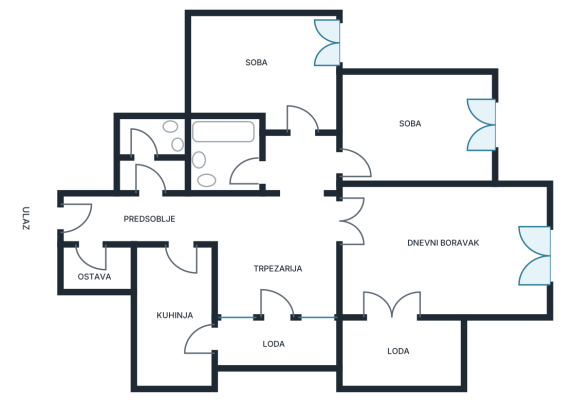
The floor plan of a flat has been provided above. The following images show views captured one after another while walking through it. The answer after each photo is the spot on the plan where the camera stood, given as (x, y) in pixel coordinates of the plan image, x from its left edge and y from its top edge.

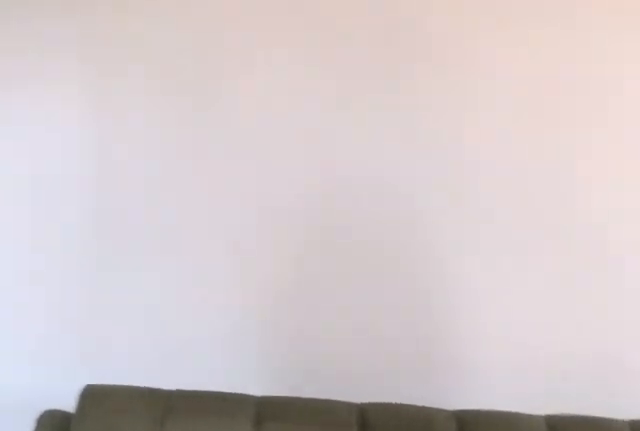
(406, 249)
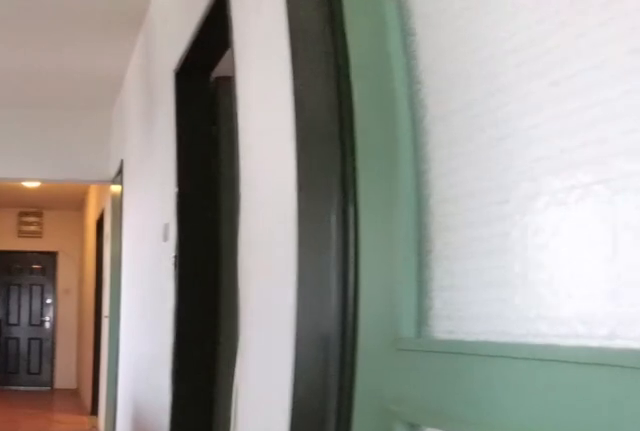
(376, 229)
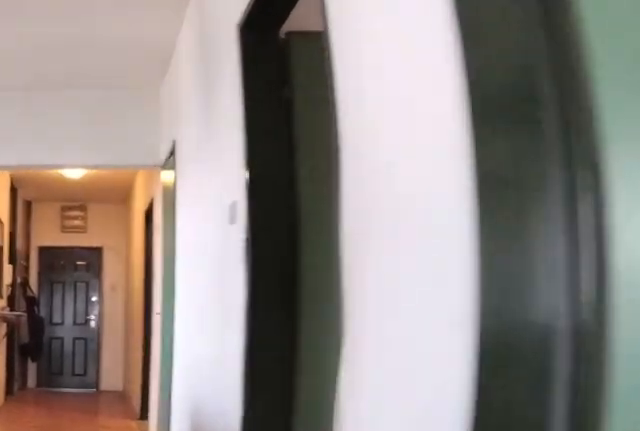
(365, 228)
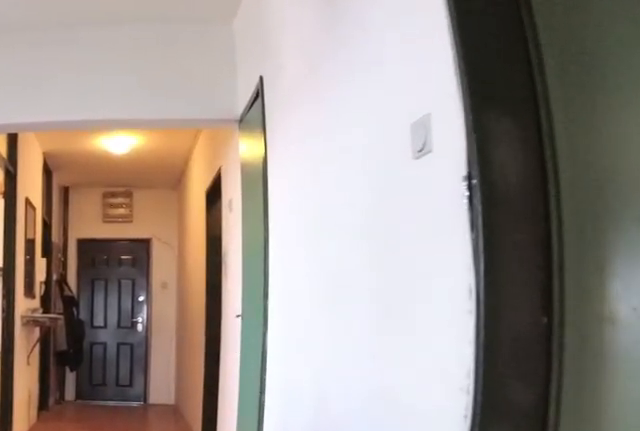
(338, 230)
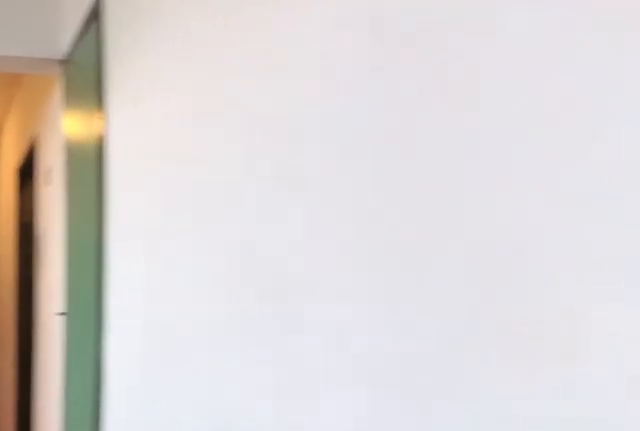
(312, 230)
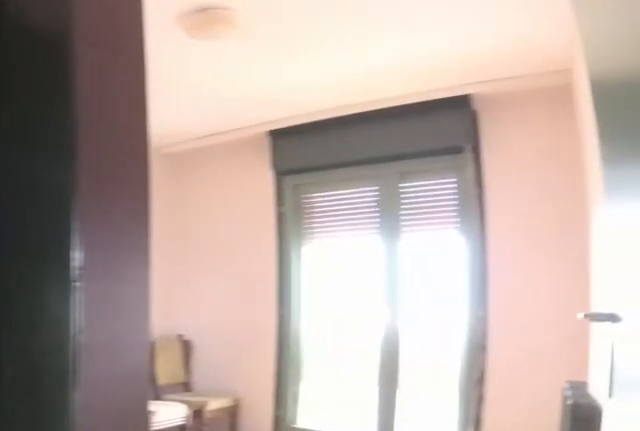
(303, 176)
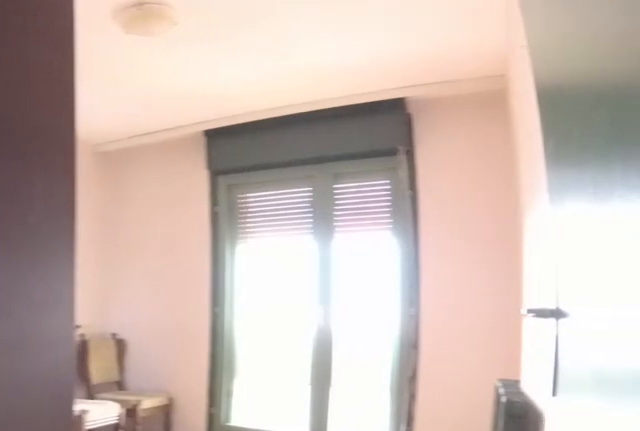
(304, 175)
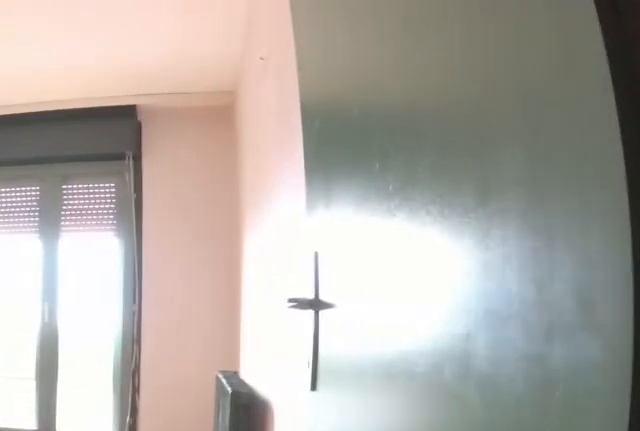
(310, 169)
